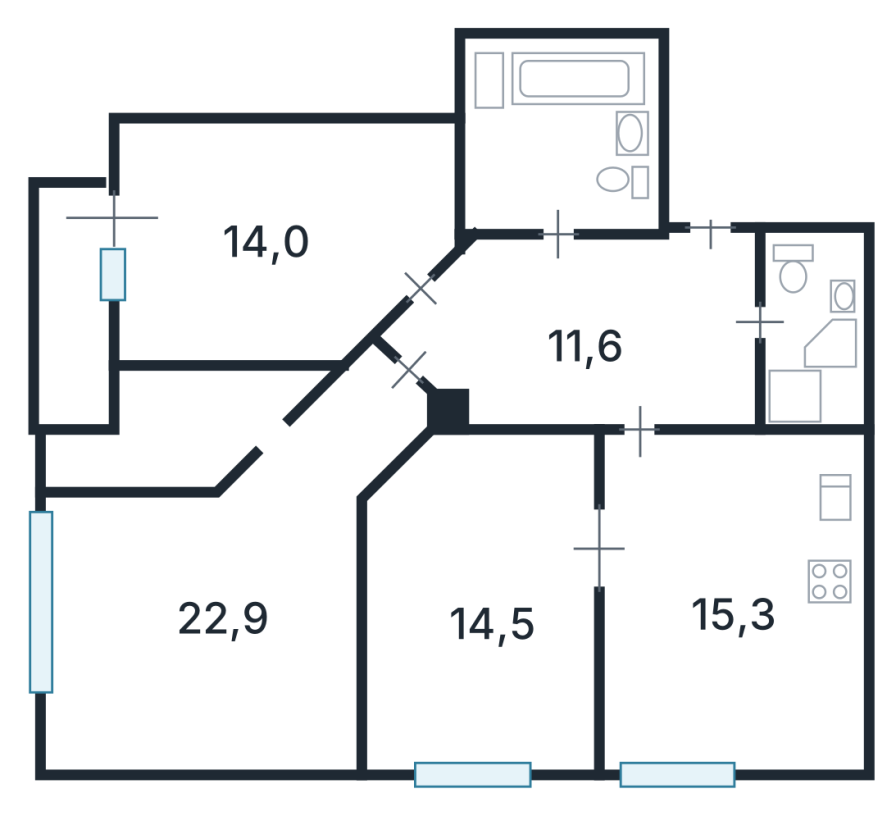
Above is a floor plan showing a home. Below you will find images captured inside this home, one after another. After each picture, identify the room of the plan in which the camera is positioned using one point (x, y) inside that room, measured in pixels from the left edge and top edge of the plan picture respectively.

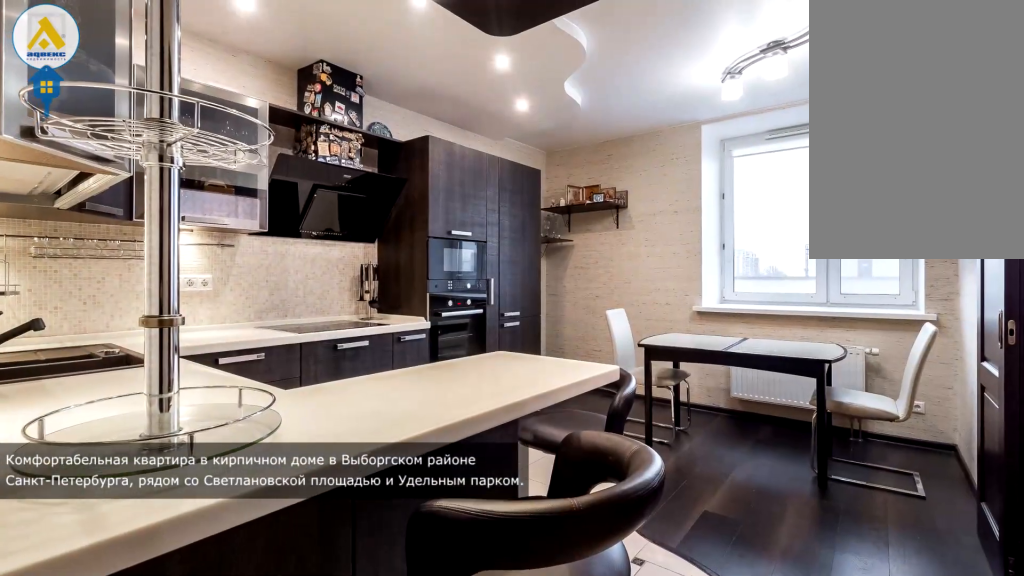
(639, 610)
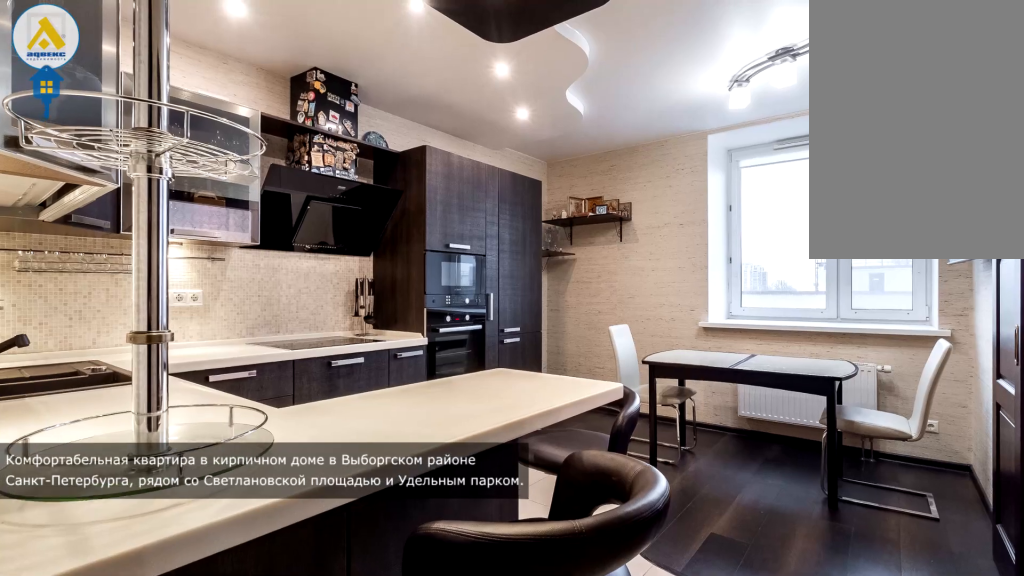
(707, 593)
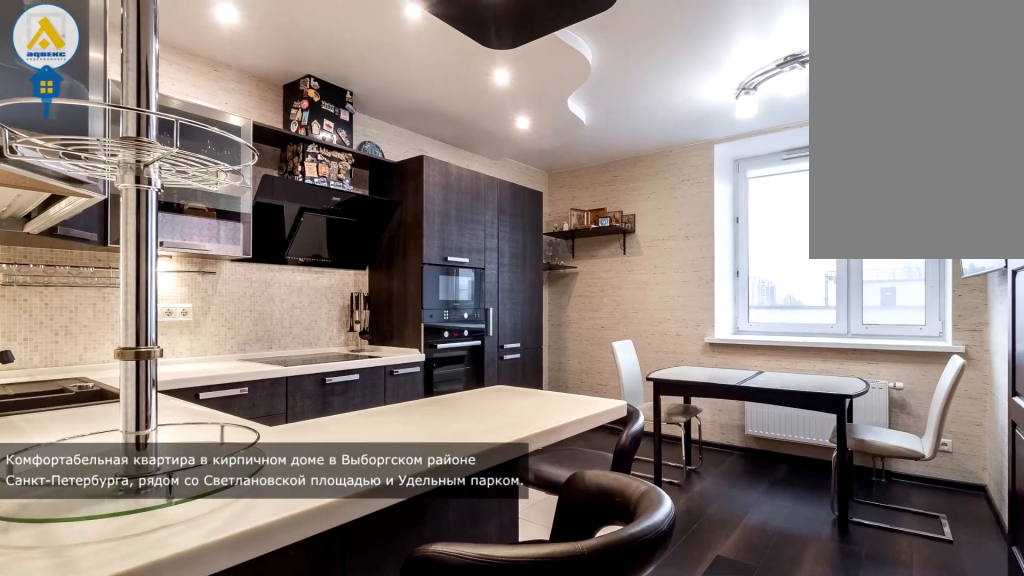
(733, 595)
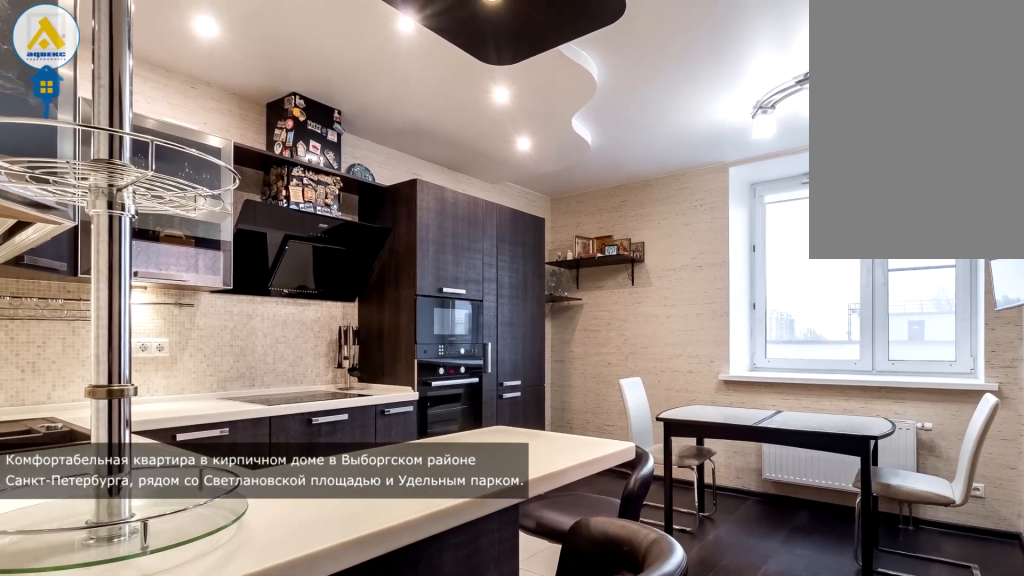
(732, 595)
